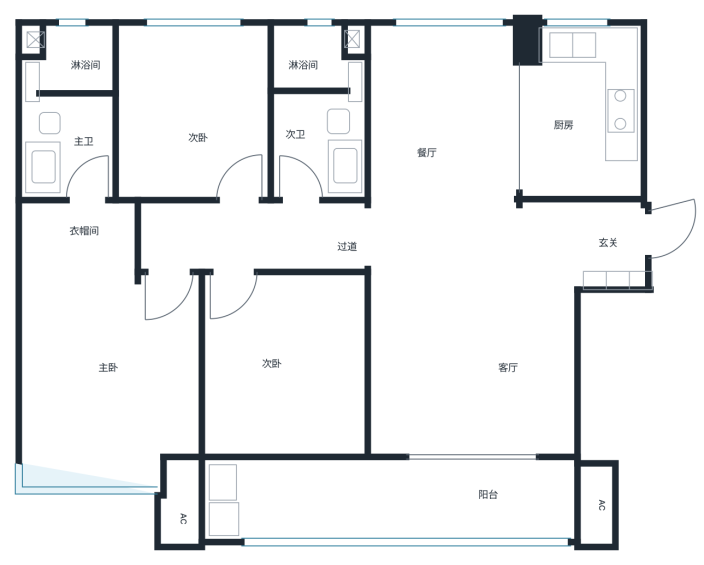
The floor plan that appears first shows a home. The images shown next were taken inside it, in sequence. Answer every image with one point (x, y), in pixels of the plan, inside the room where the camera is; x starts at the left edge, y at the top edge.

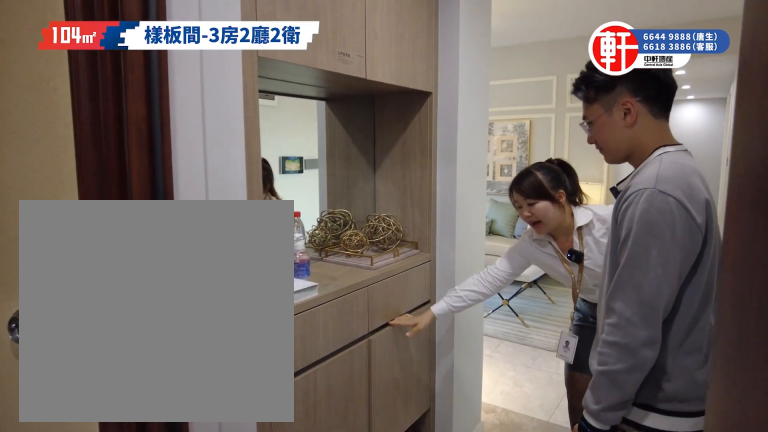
(610, 247)
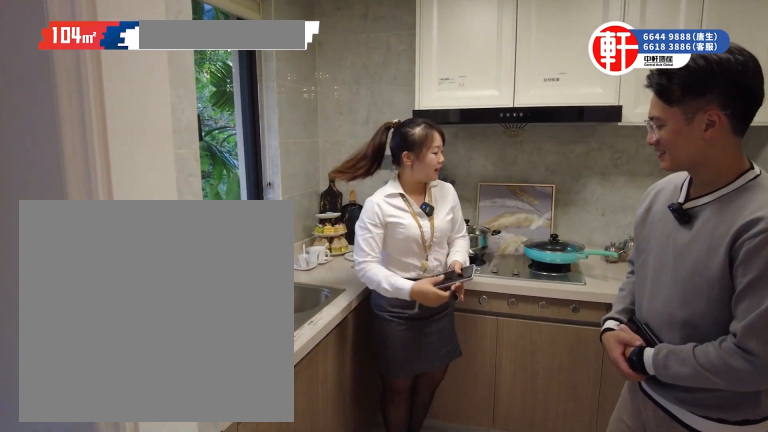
(587, 134)
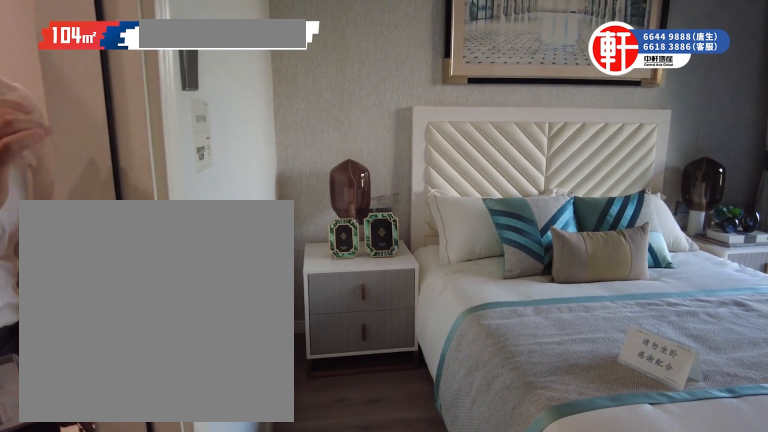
(286, 396)
